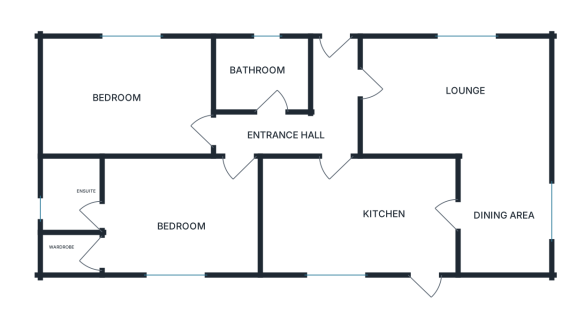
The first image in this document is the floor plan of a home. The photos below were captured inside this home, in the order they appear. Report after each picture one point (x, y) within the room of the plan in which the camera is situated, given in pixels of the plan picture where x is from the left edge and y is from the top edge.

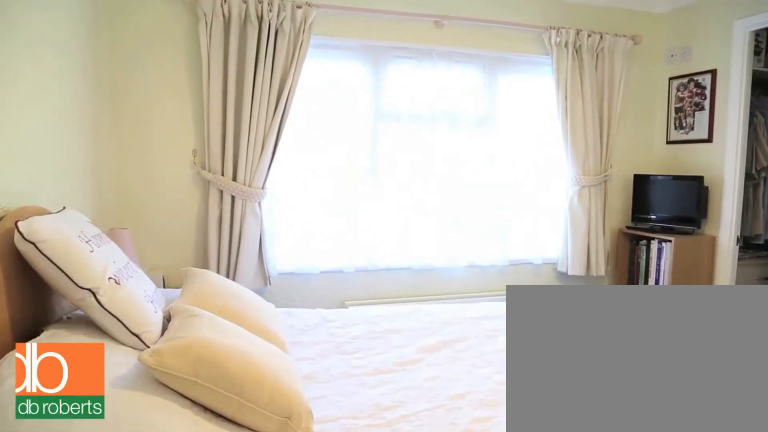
(171, 219)
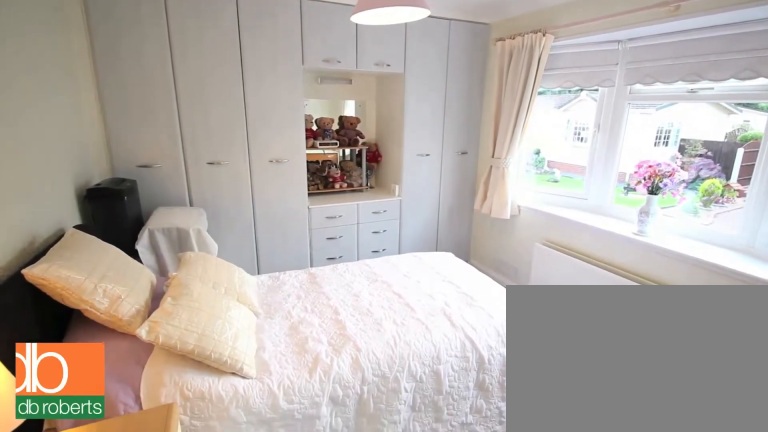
(125, 96)
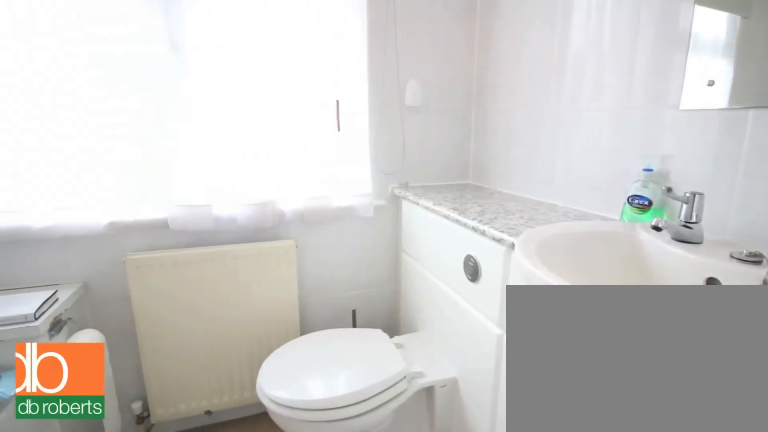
(261, 72)
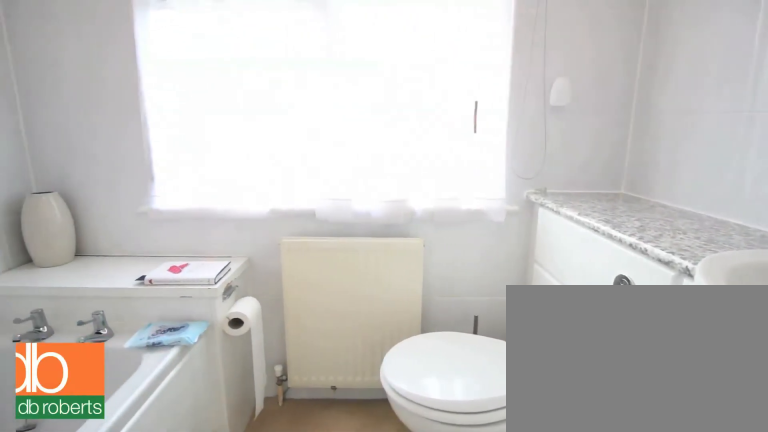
(261, 72)
